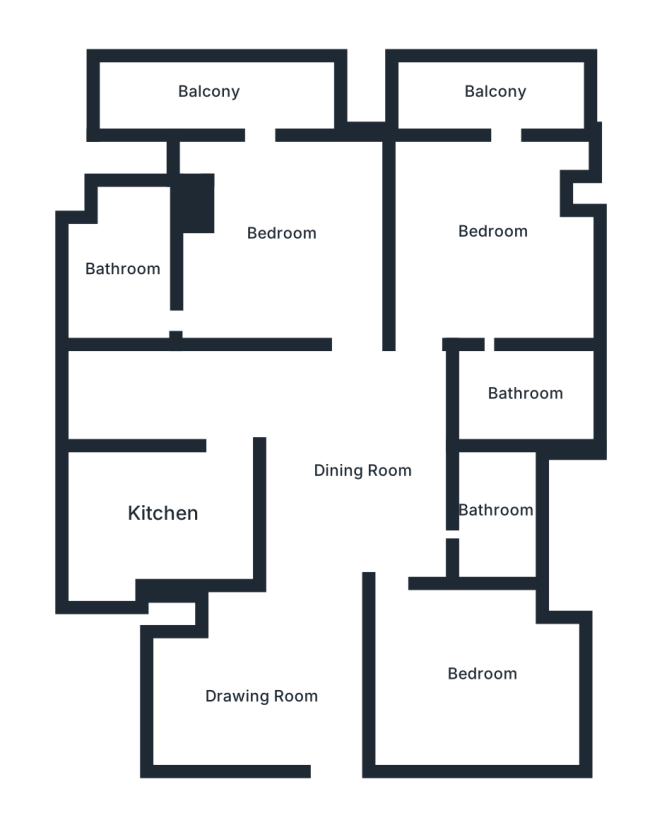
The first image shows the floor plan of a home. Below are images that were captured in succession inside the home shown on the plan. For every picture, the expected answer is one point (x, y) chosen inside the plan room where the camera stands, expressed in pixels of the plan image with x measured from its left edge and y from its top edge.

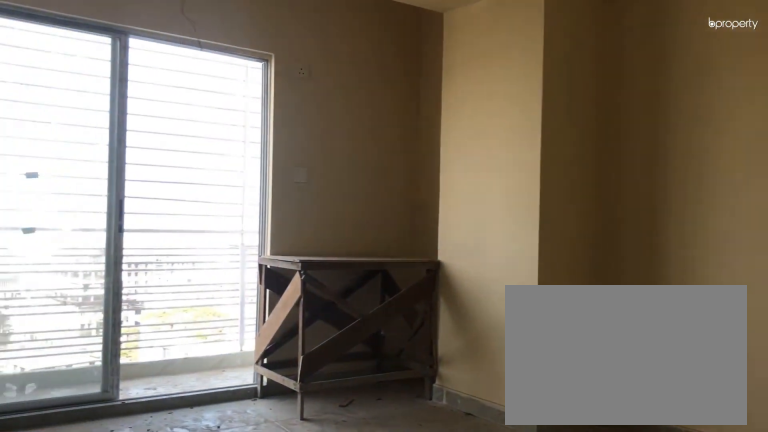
(493, 230)
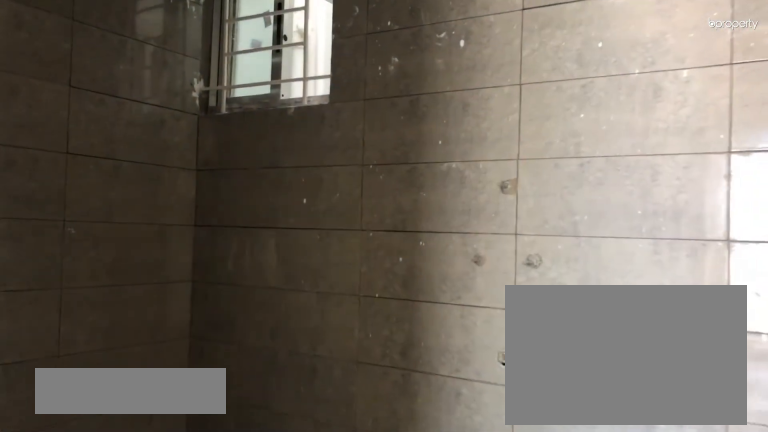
(523, 397)
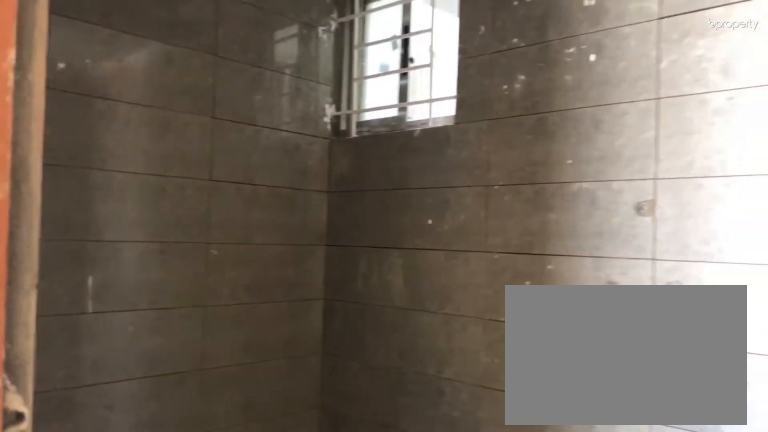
(523, 397)
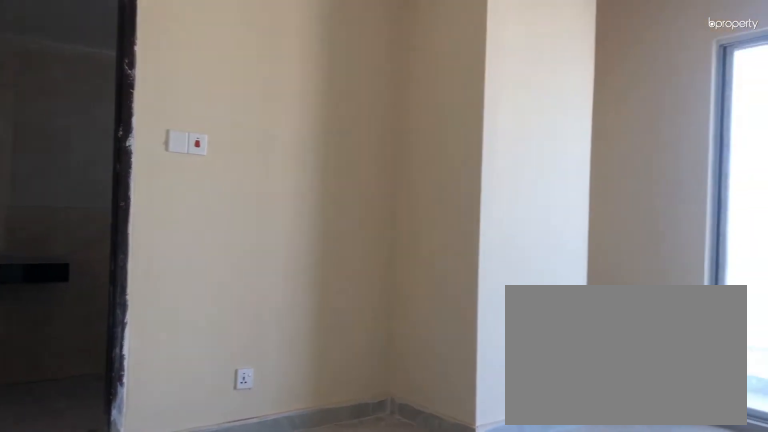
(283, 233)
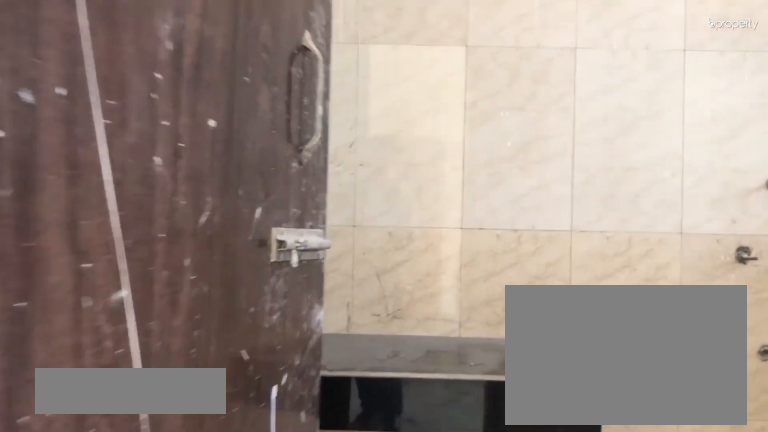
(123, 272)
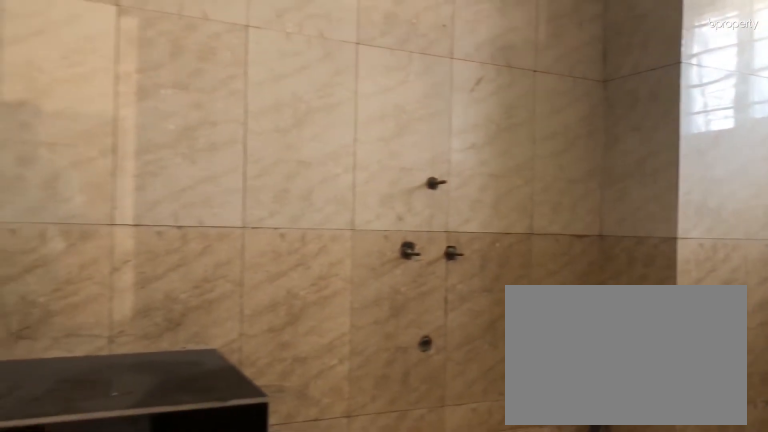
(123, 272)
